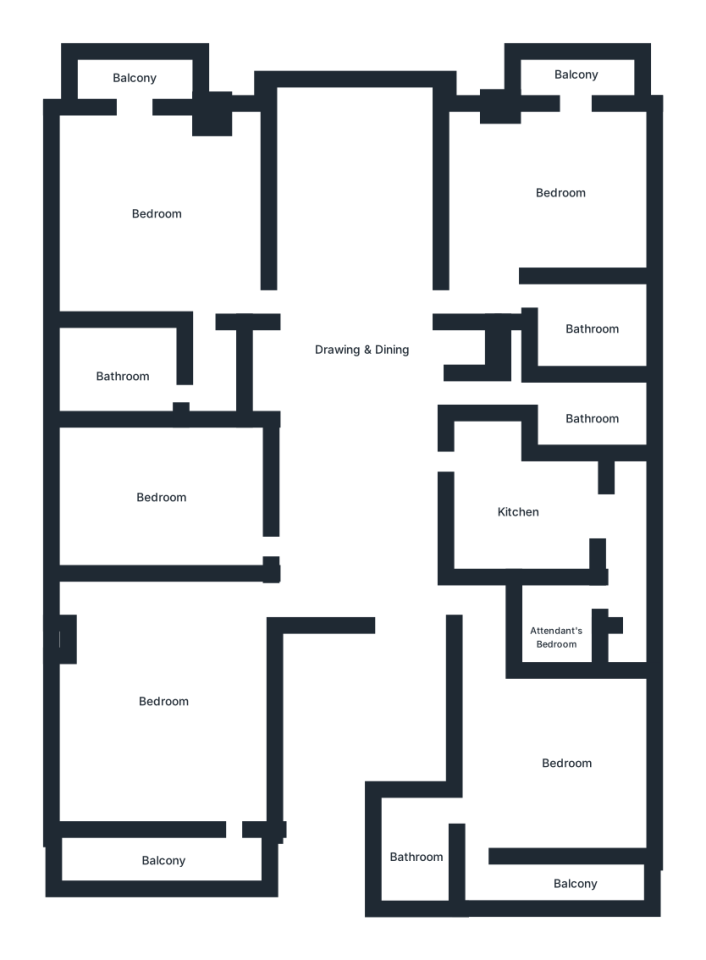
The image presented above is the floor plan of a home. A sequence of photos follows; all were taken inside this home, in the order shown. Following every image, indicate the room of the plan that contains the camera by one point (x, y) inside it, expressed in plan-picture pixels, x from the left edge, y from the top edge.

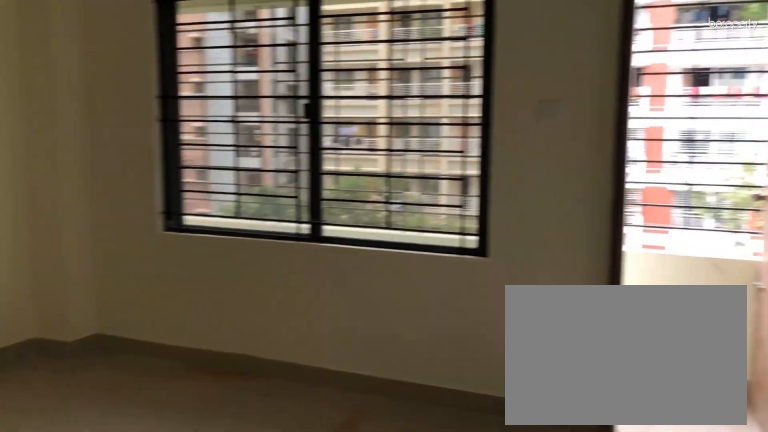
(560, 764)
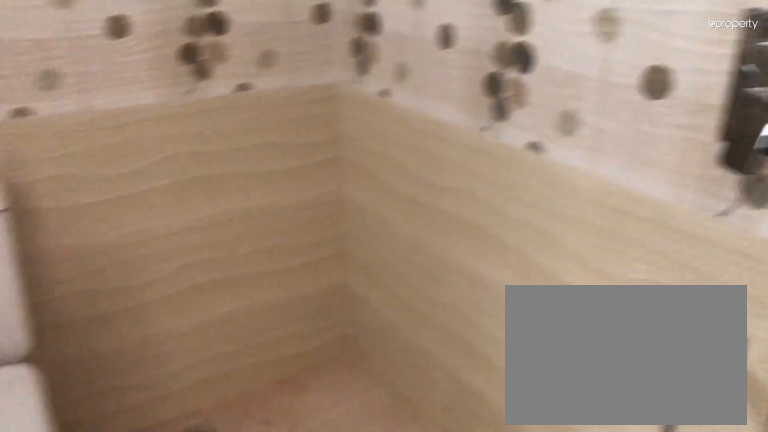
(414, 856)
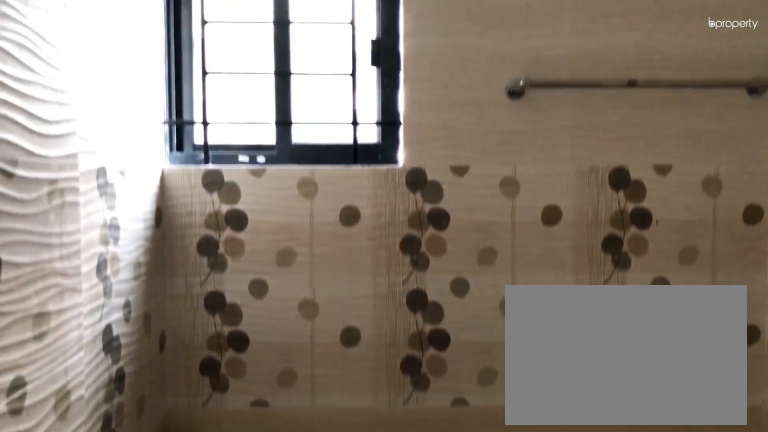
(414, 856)
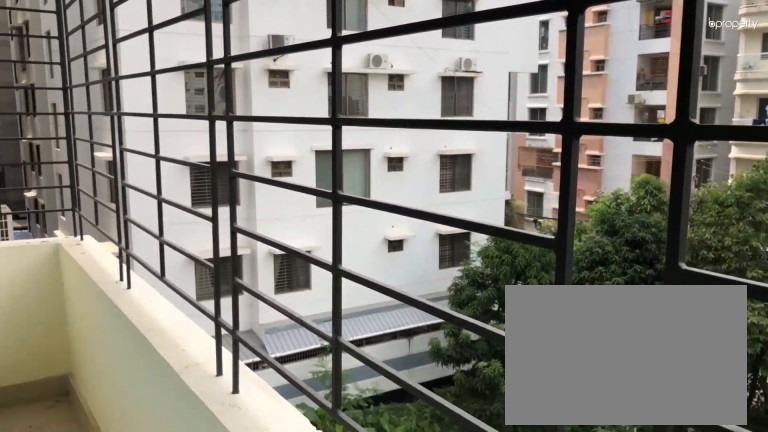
(557, 883)
